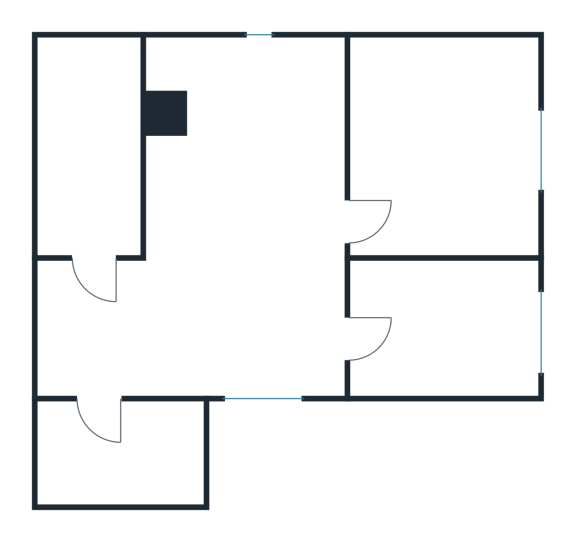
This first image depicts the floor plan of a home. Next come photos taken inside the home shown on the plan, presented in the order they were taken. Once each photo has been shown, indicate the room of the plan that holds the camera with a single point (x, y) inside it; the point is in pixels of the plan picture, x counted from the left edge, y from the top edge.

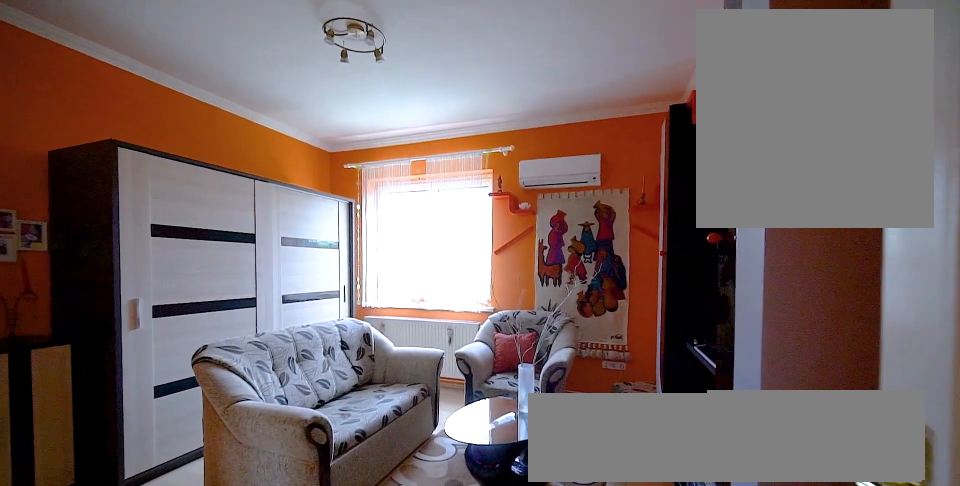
(446, 154)
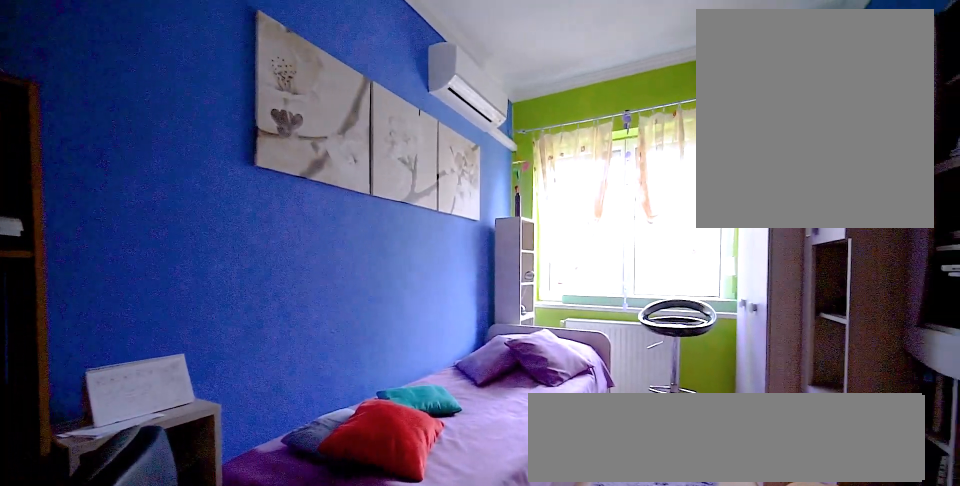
(446, 328)
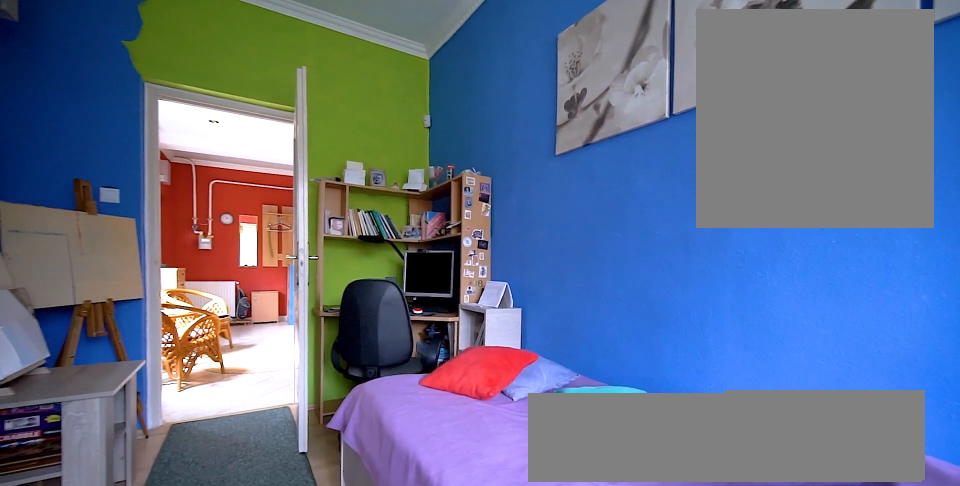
(446, 327)
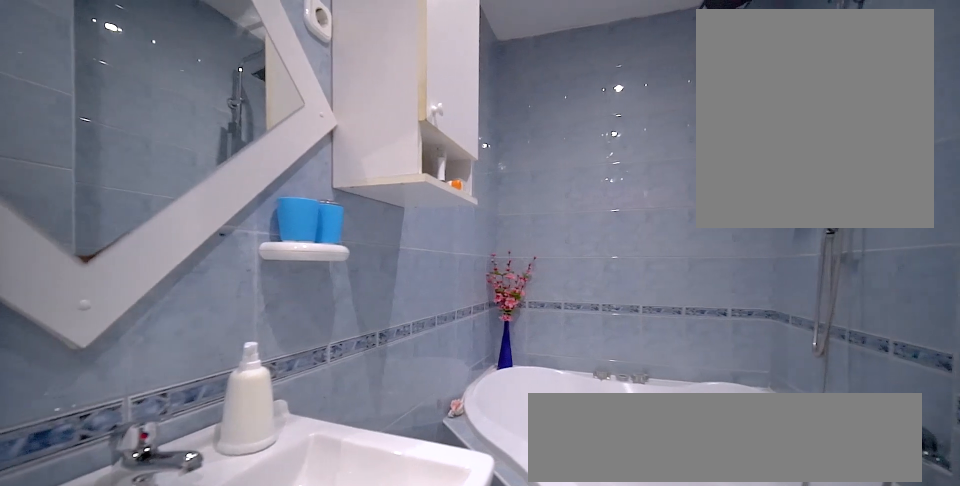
(91, 163)
